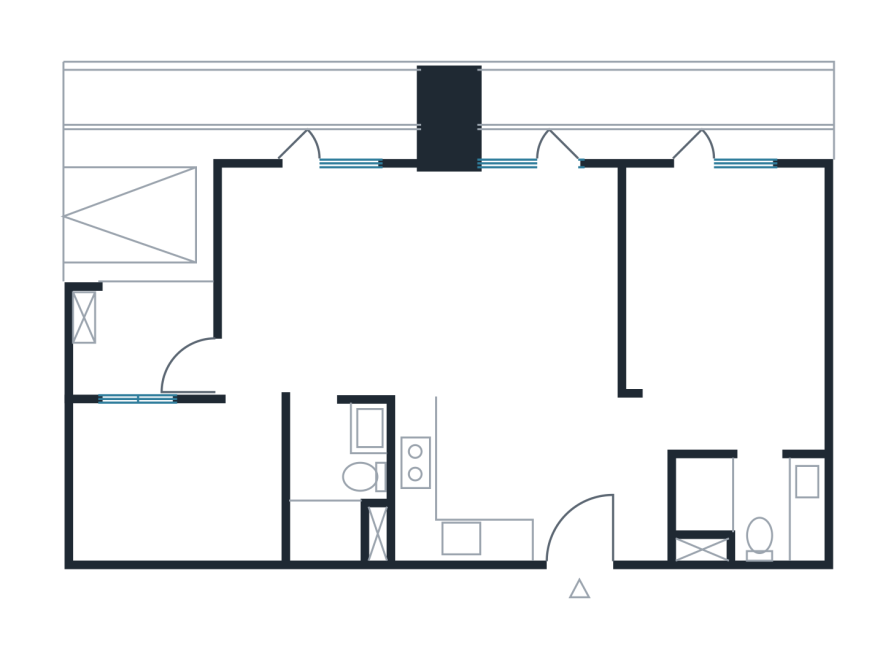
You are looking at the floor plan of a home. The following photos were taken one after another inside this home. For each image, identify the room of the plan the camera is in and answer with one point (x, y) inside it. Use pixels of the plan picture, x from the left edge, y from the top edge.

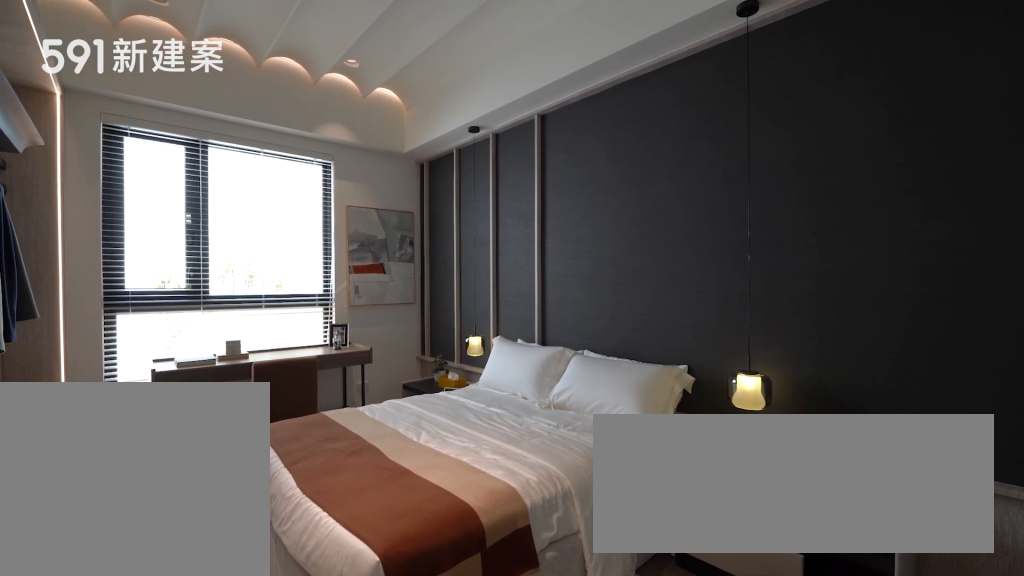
(728, 305)
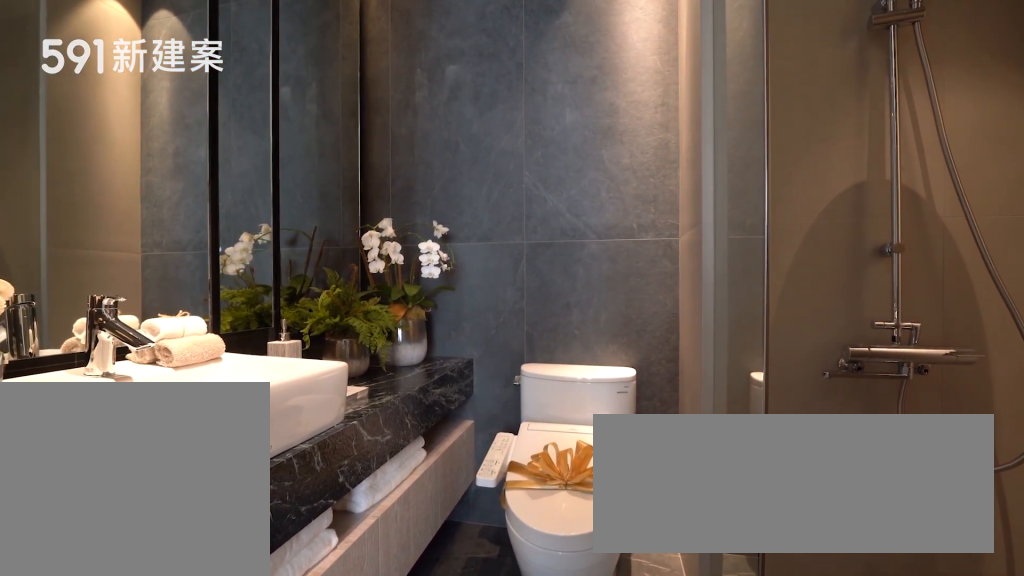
(752, 504)
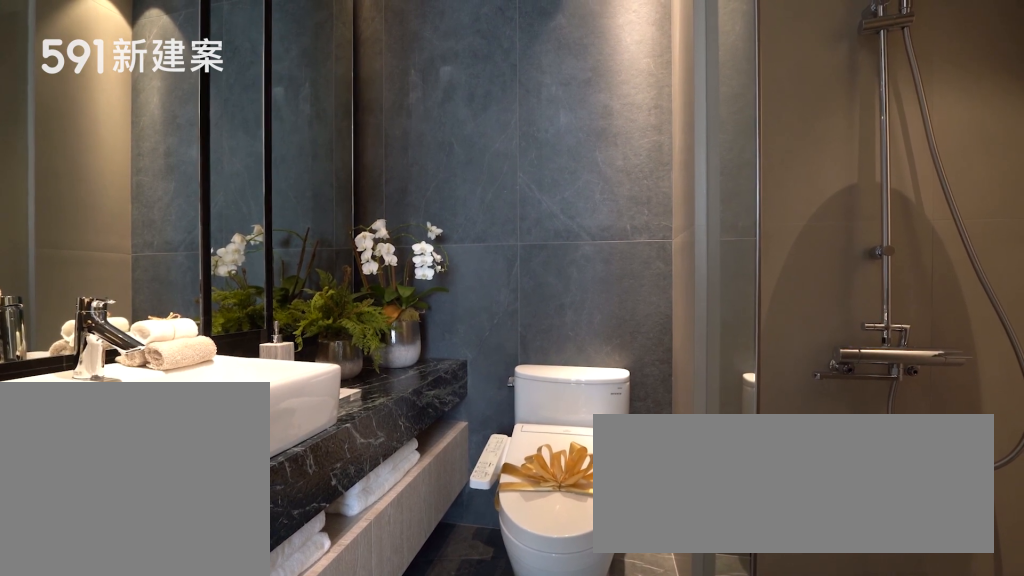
(752, 504)
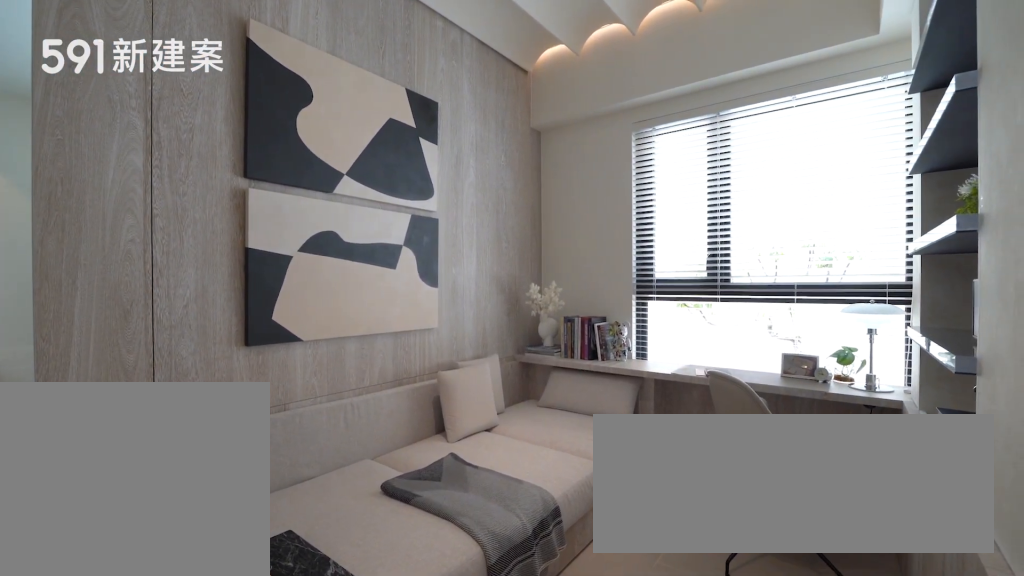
(310, 259)
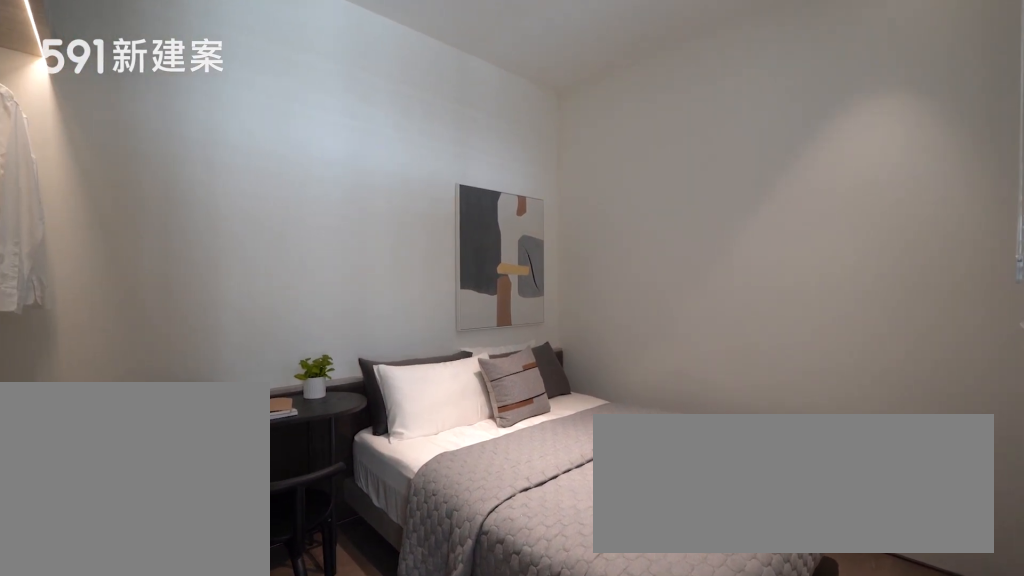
(174, 486)
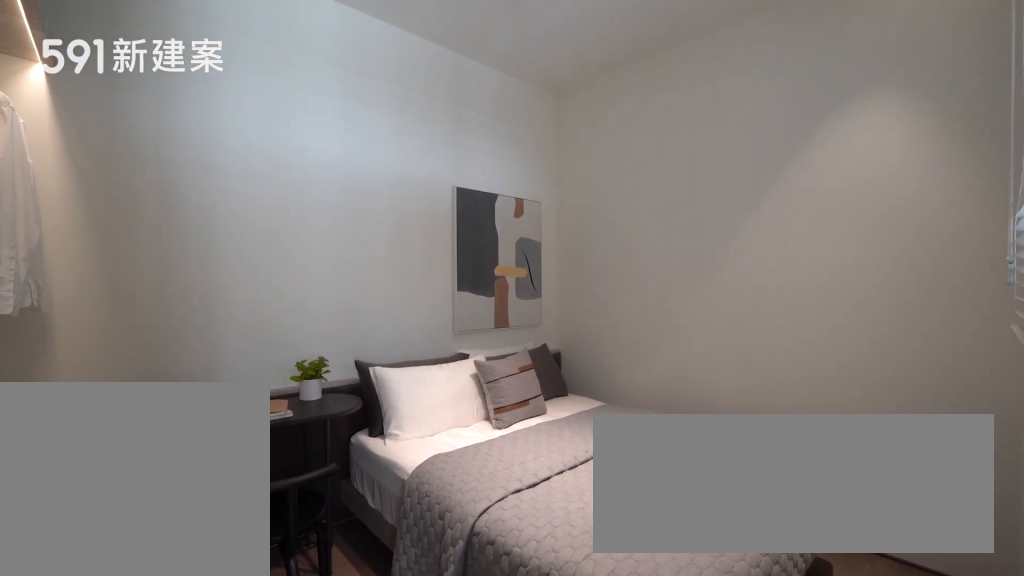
(174, 486)
